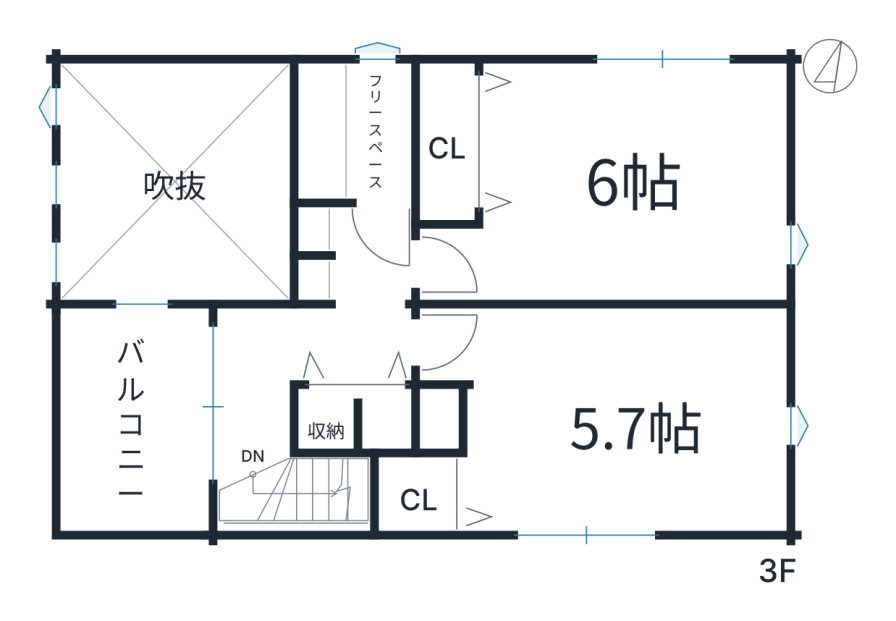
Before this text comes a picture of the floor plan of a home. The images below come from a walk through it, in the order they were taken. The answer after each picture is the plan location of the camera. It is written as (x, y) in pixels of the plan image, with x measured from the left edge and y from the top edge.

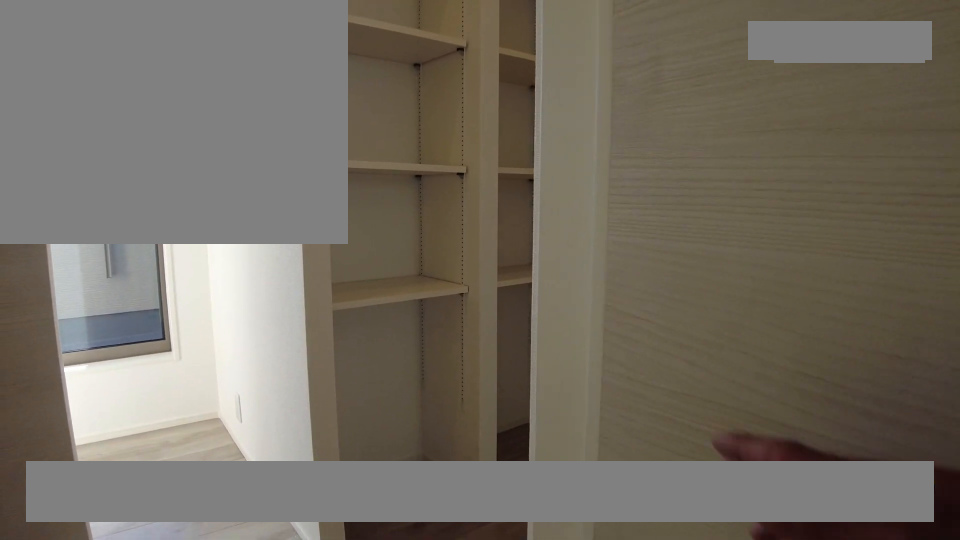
(347, 389)
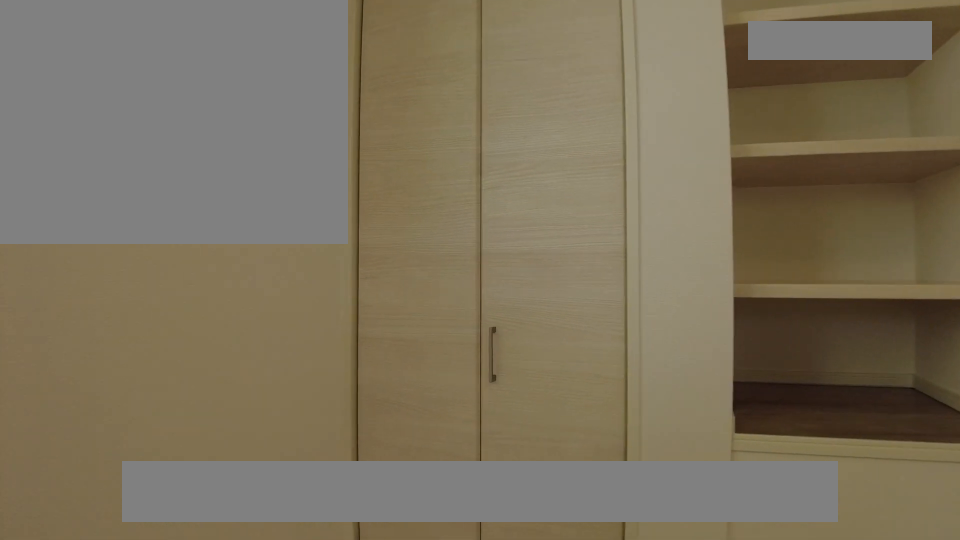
(632, 417)
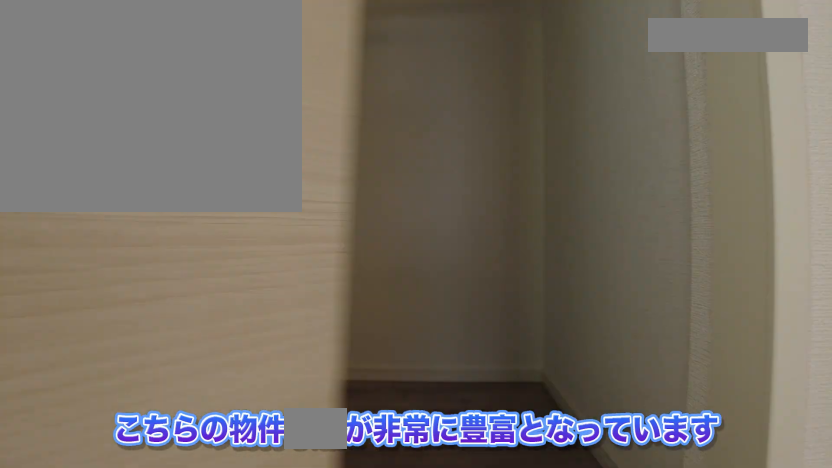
(627, 414)
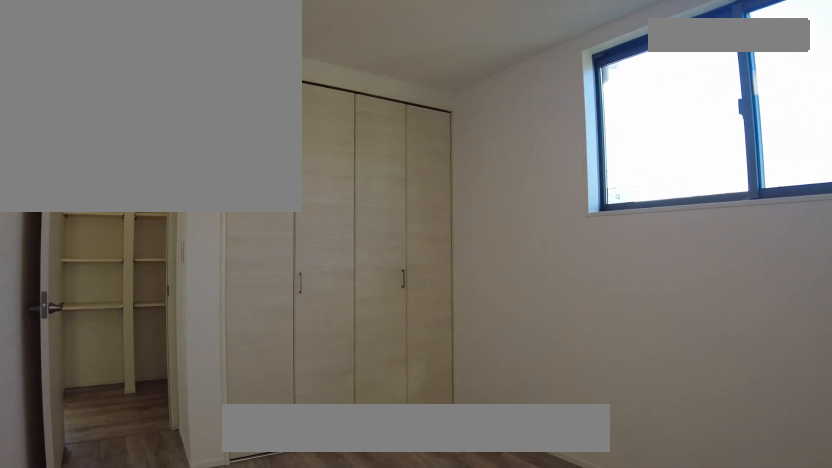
(622, 193)
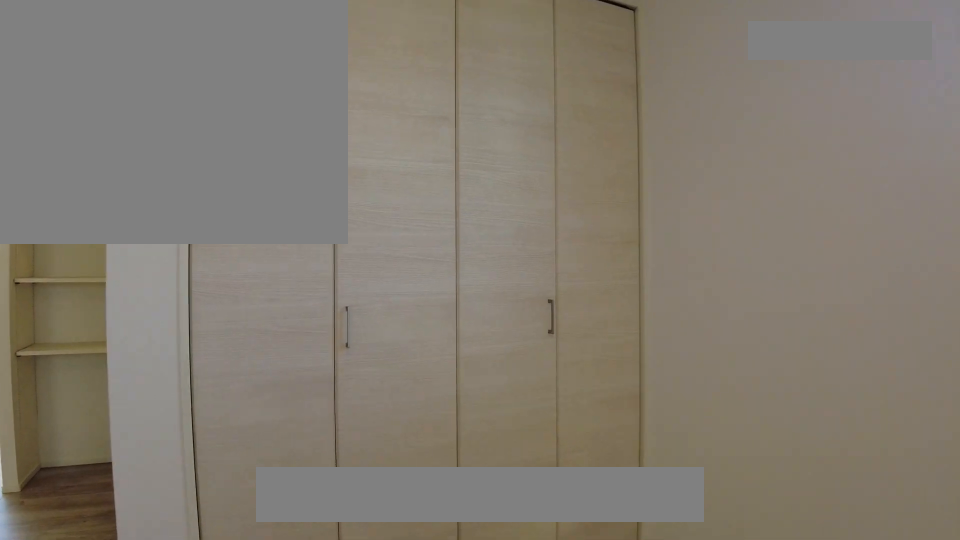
(629, 184)
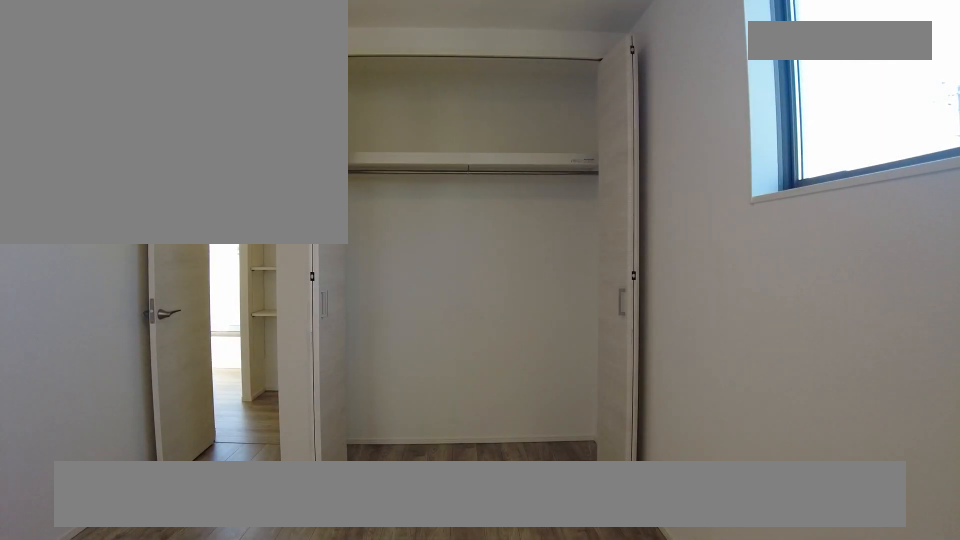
(627, 190)
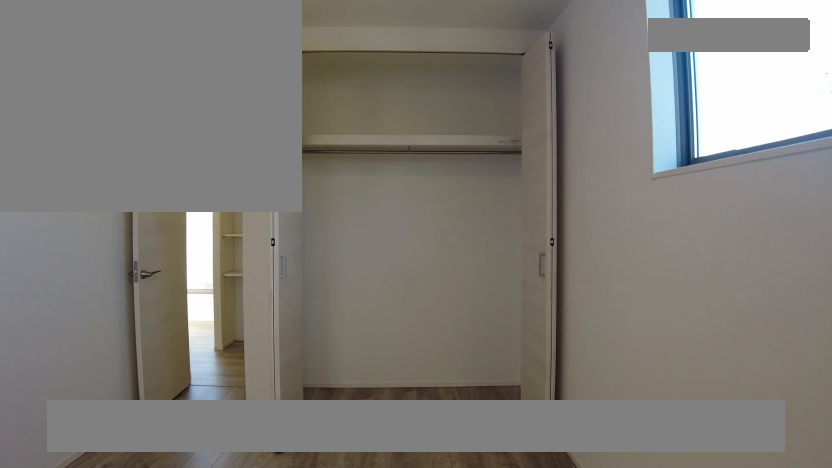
(625, 190)
